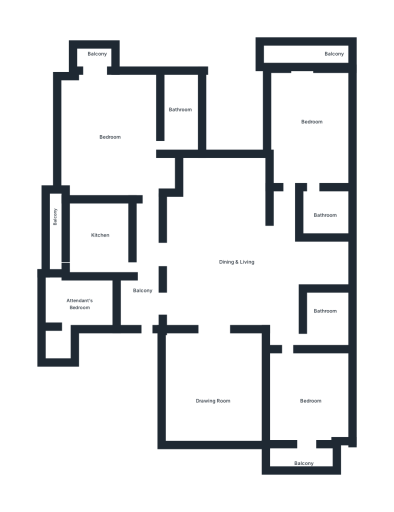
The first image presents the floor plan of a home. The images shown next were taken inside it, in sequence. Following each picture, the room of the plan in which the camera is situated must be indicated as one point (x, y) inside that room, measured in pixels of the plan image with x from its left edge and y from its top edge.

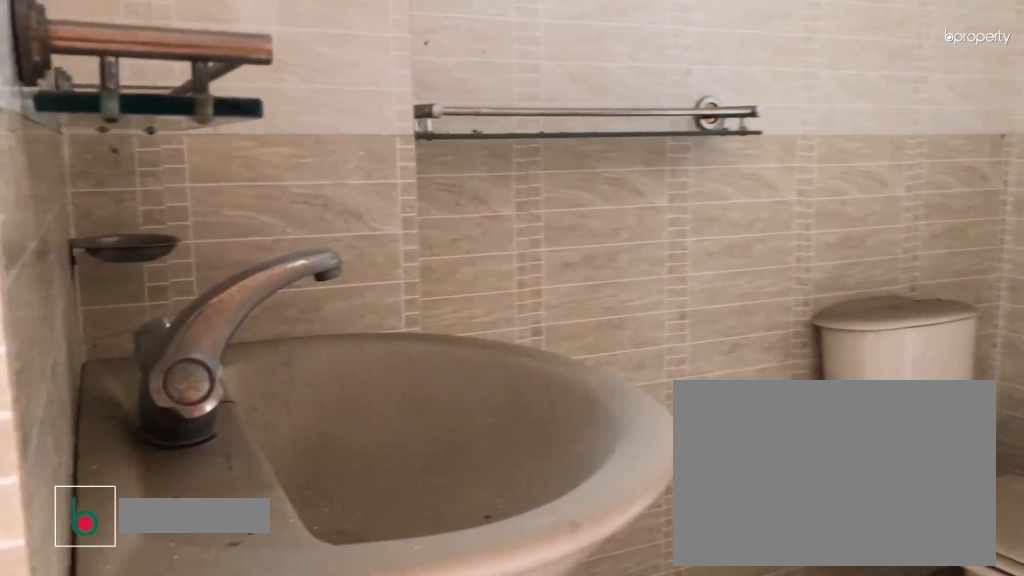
(325, 217)
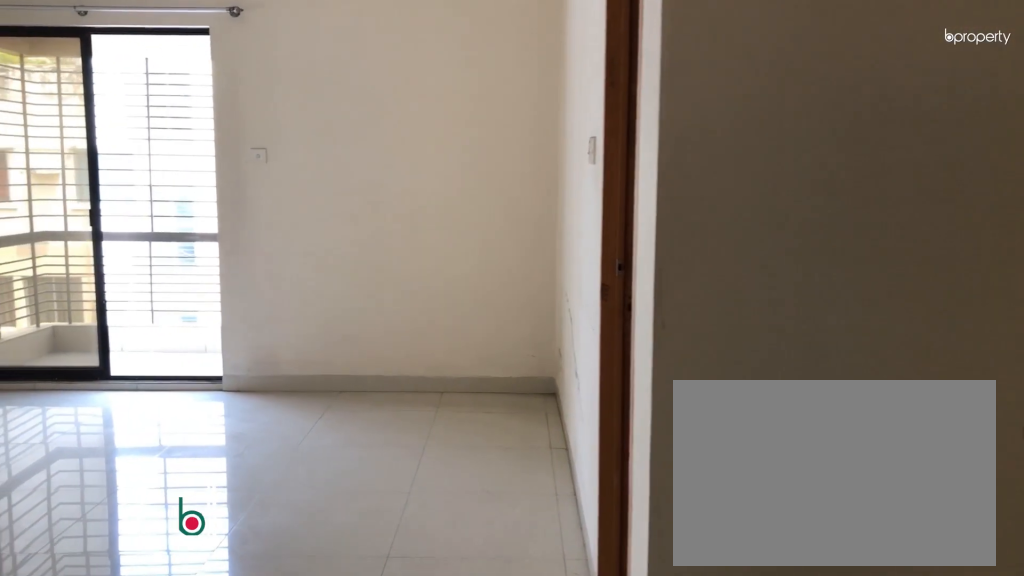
(111, 133)
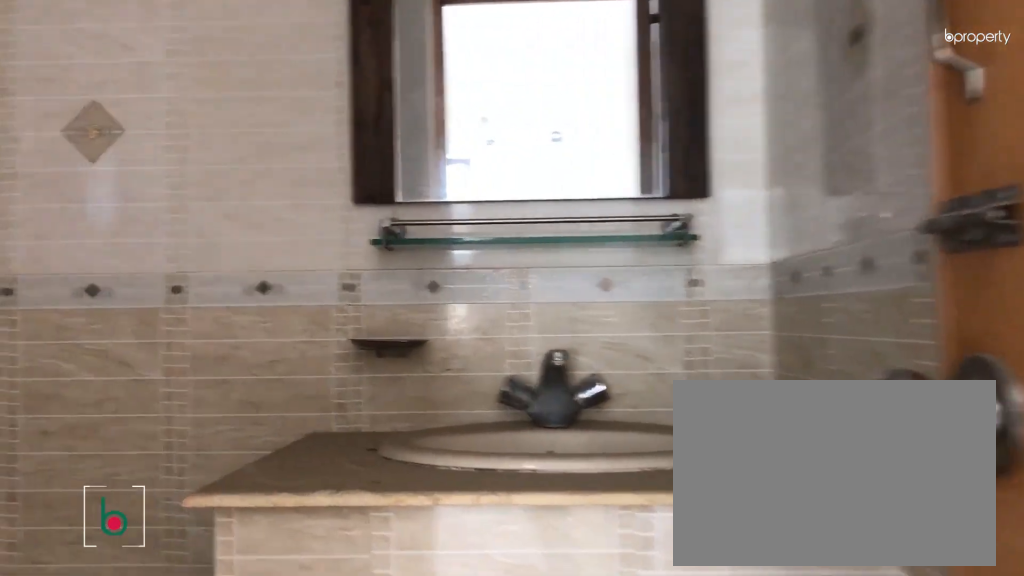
(179, 110)
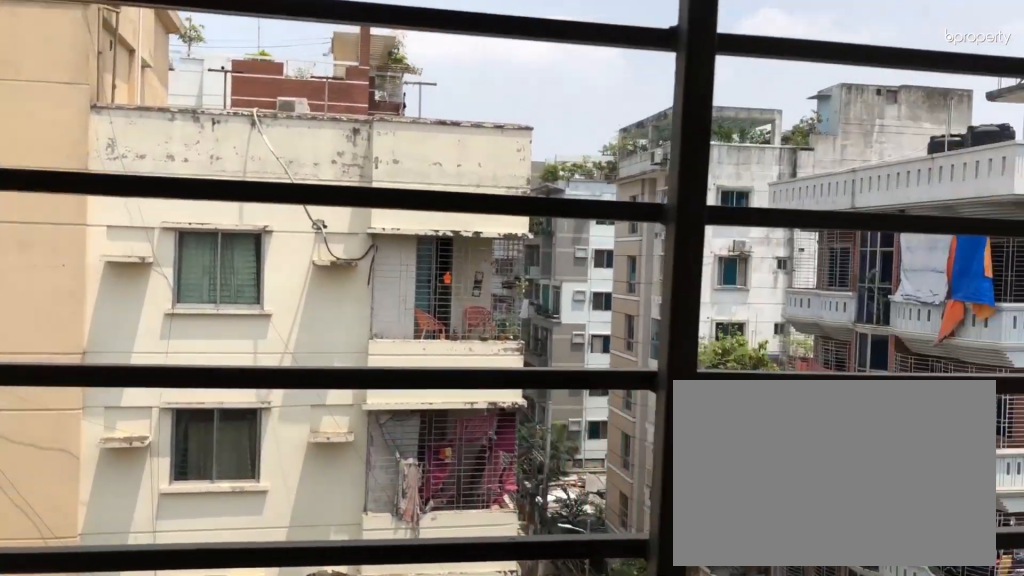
(93, 60)
